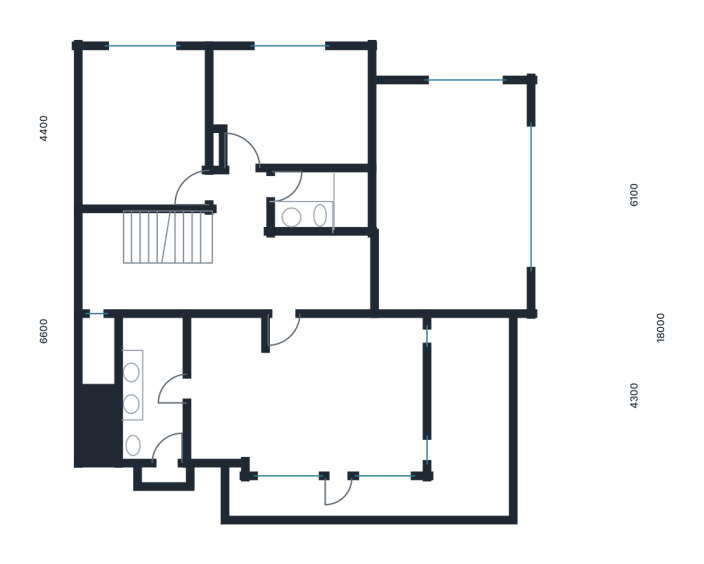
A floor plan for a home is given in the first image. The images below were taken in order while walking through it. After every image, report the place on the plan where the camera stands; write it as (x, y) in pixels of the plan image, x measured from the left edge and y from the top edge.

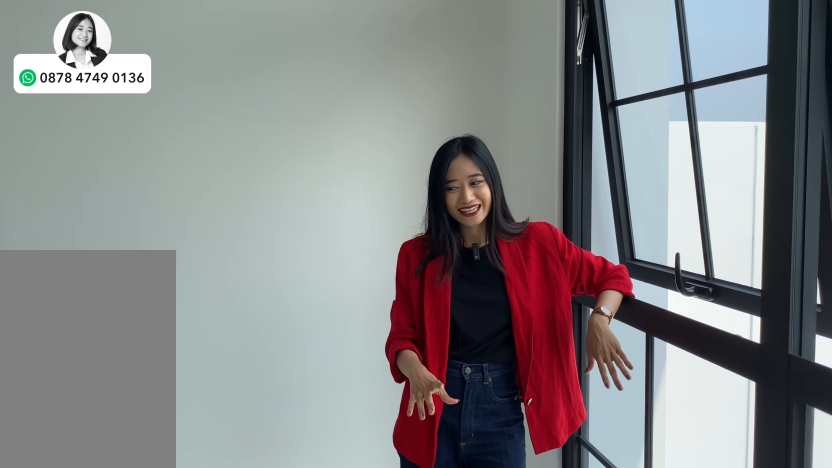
(141, 122)
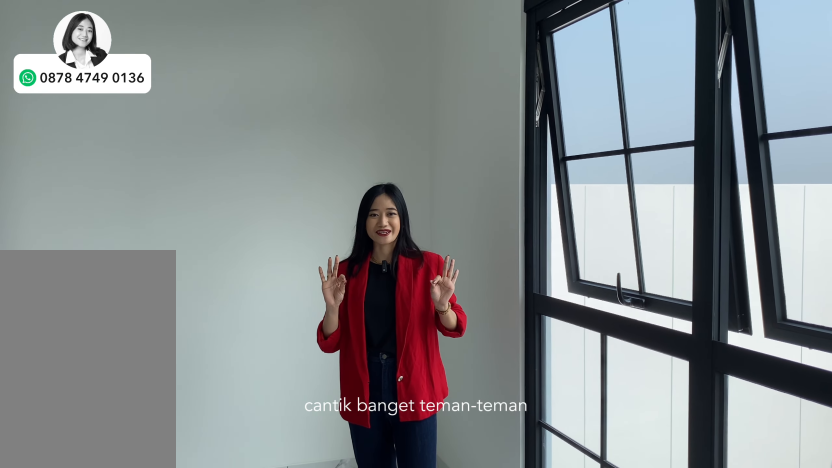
(303, 107)
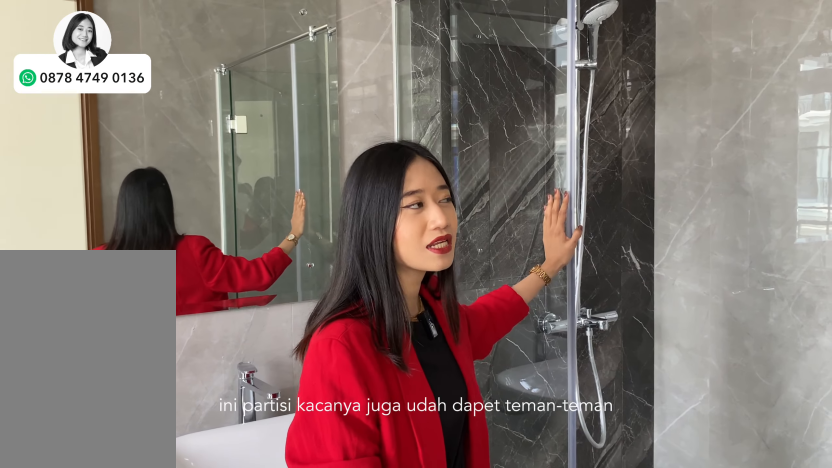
(162, 380)
